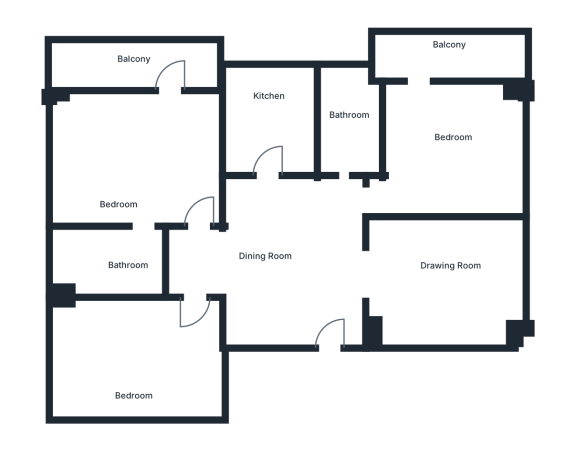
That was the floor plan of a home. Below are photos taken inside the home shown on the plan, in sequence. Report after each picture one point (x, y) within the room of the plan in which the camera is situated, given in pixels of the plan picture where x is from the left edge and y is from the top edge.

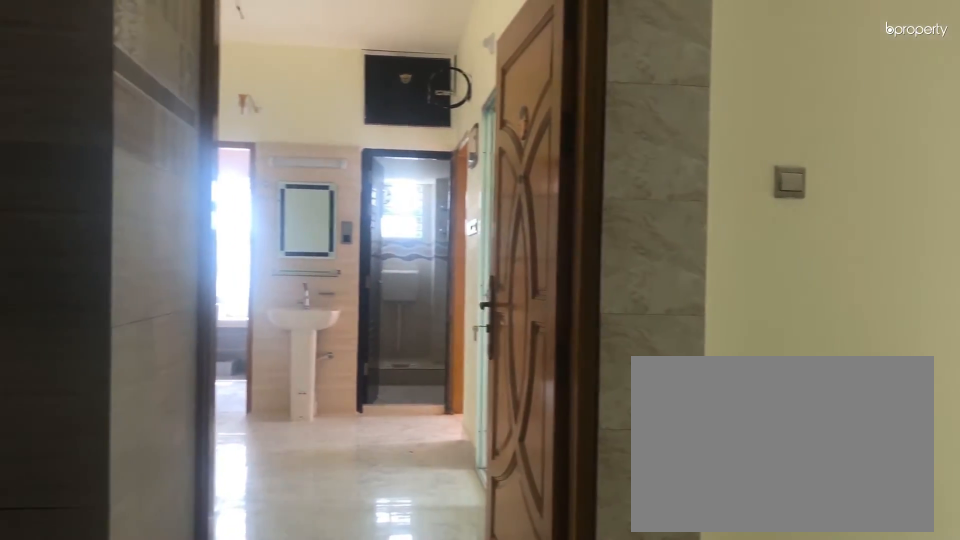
(325, 370)
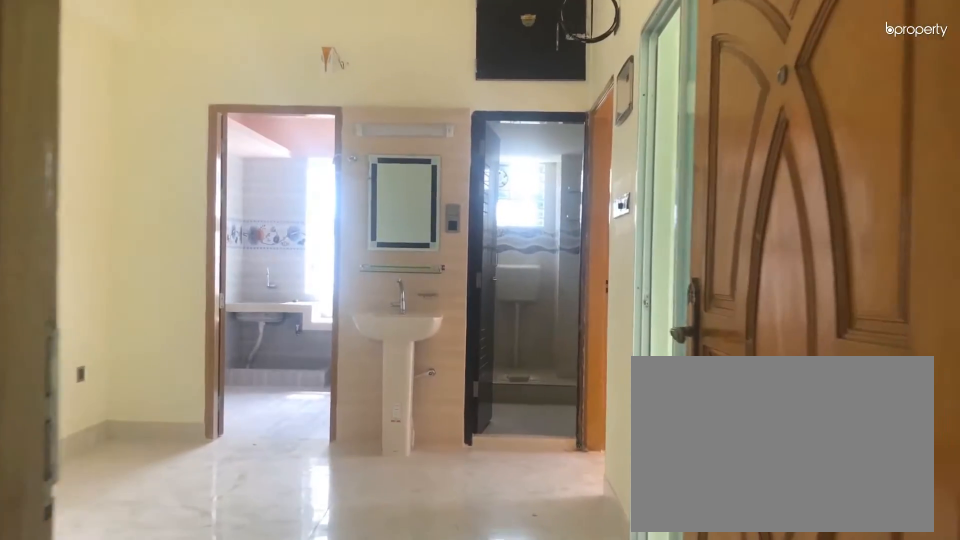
(325, 370)
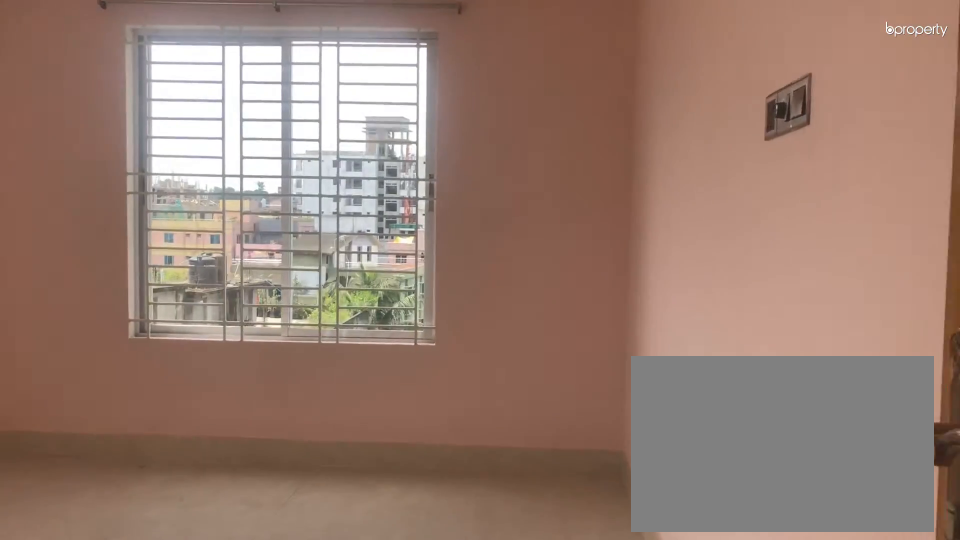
(453, 144)
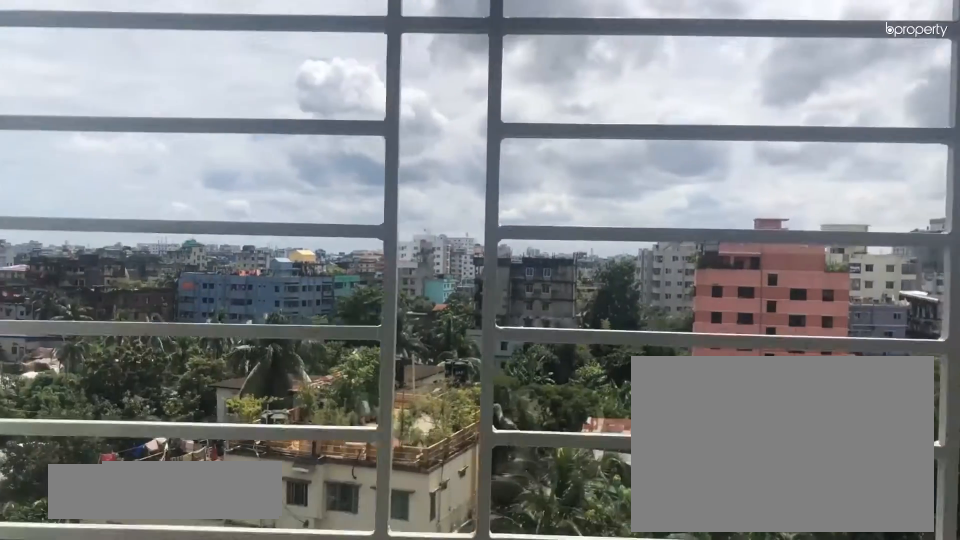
(455, 50)
